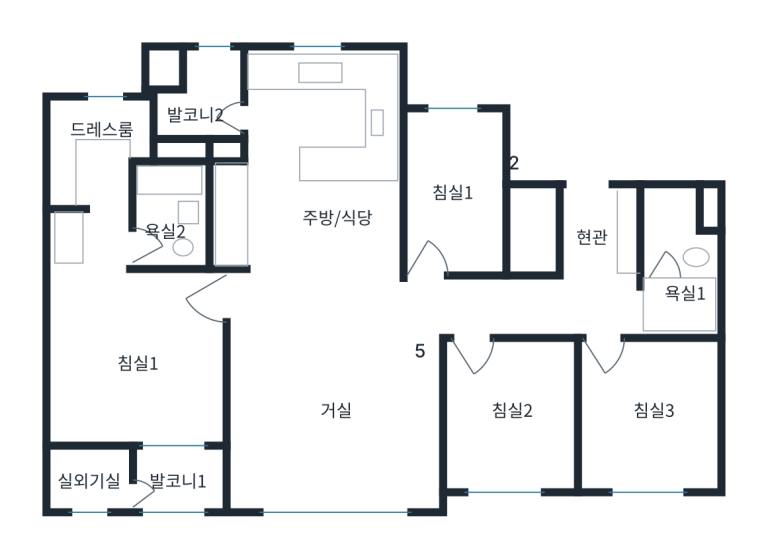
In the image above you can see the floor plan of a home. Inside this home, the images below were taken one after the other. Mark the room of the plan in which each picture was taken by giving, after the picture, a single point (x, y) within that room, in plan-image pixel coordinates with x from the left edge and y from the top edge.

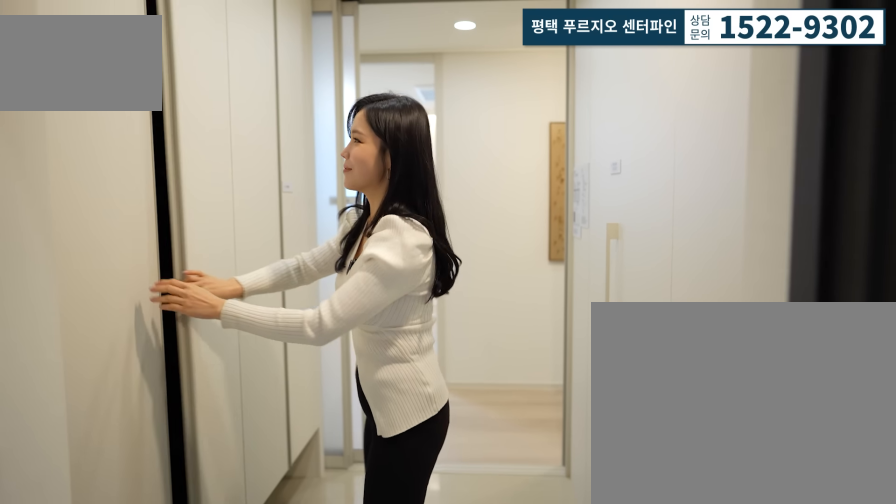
(579, 214)
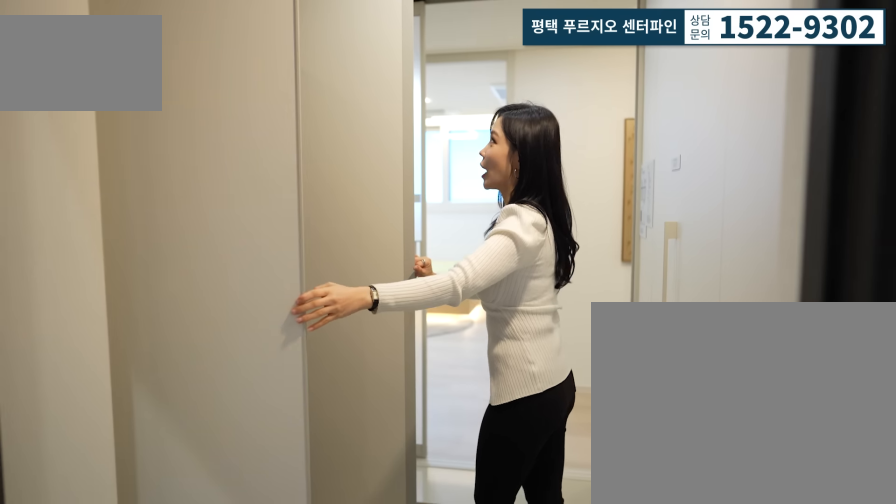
(578, 215)
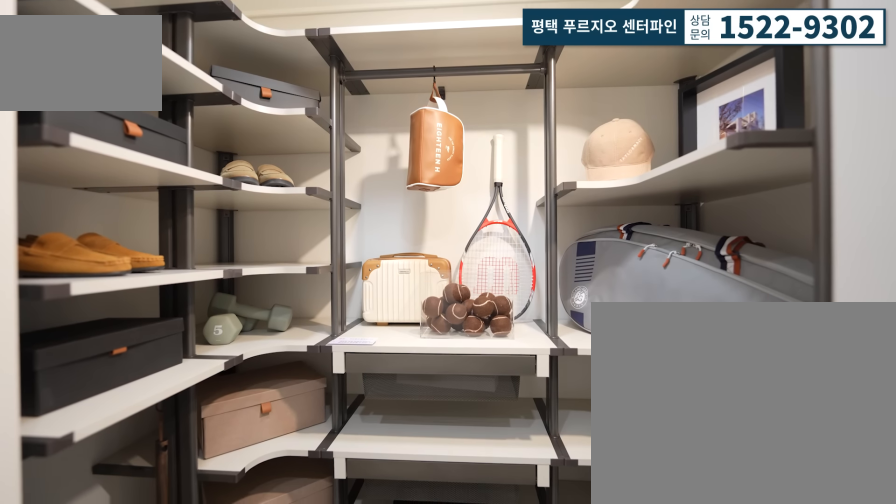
(581, 228)
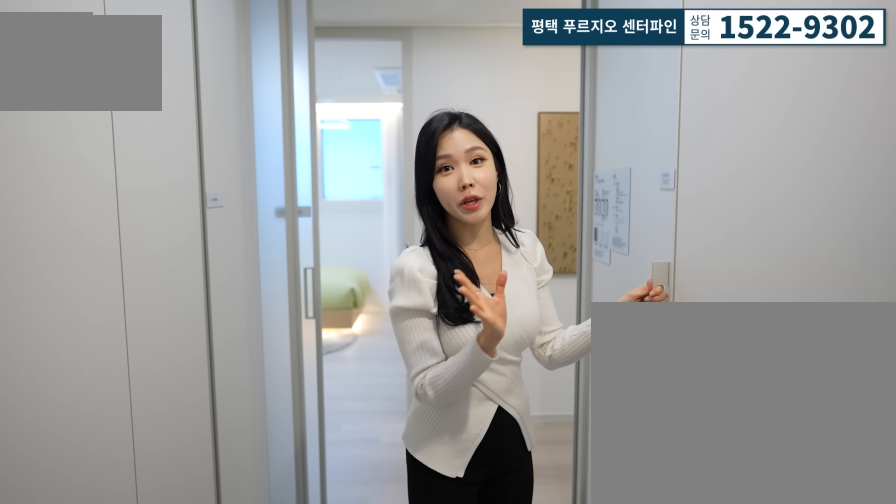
(581, 228)
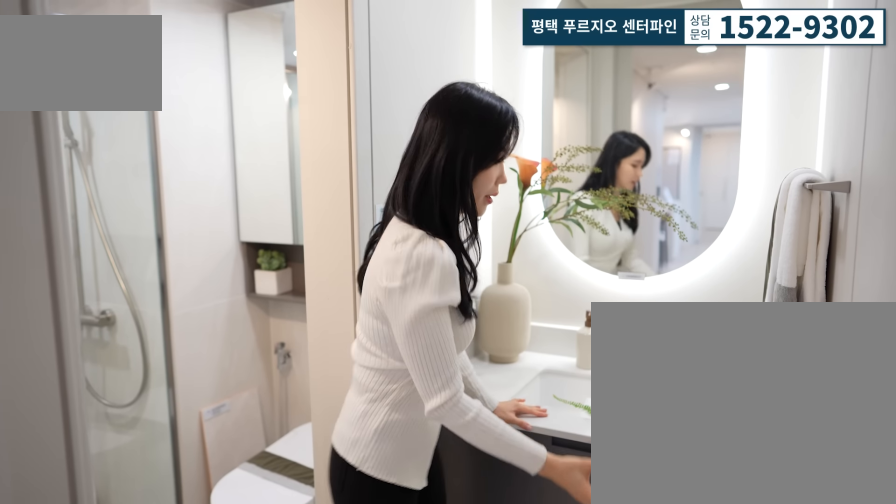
(667, 286)
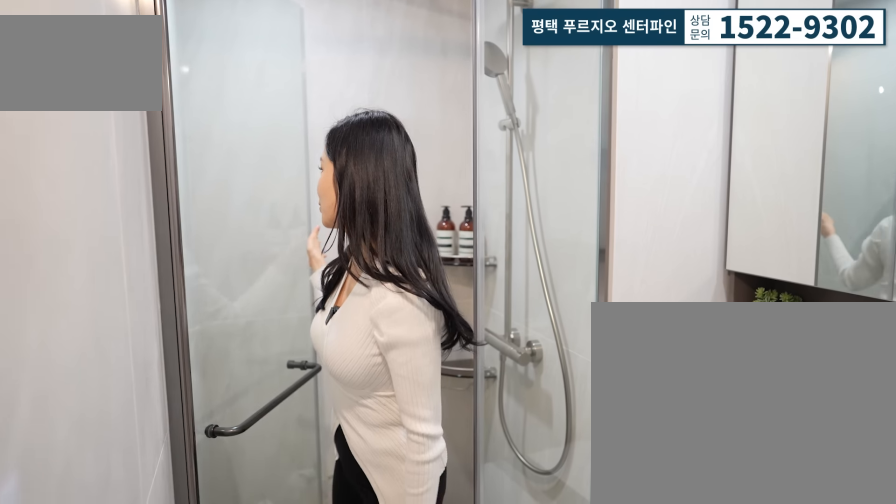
(694, 305)
